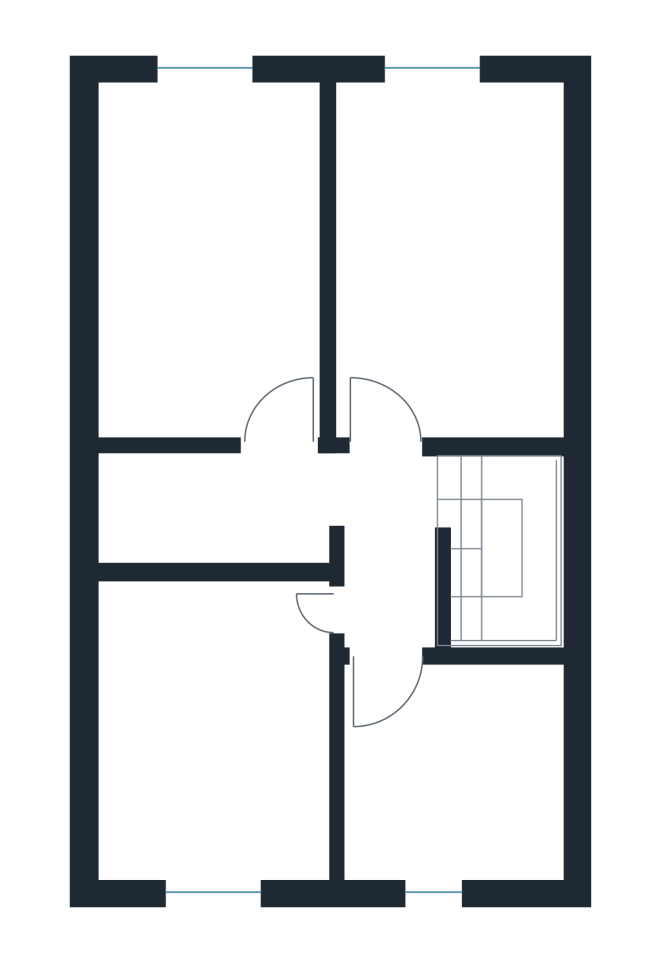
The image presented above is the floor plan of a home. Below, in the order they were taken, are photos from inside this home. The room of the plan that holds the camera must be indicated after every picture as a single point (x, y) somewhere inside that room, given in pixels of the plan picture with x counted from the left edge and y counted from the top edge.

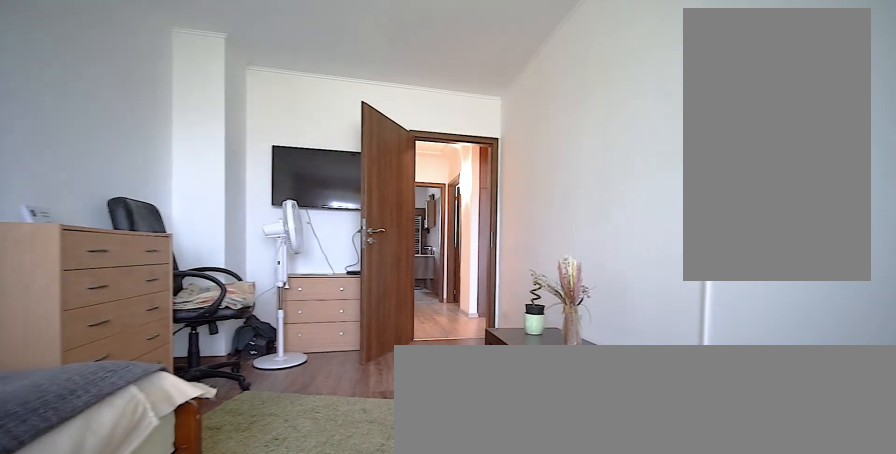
(456, 255)
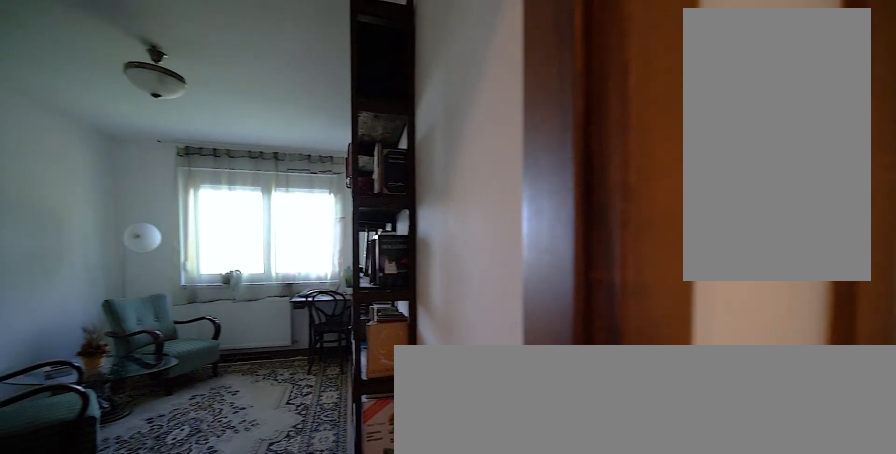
(205, 254)
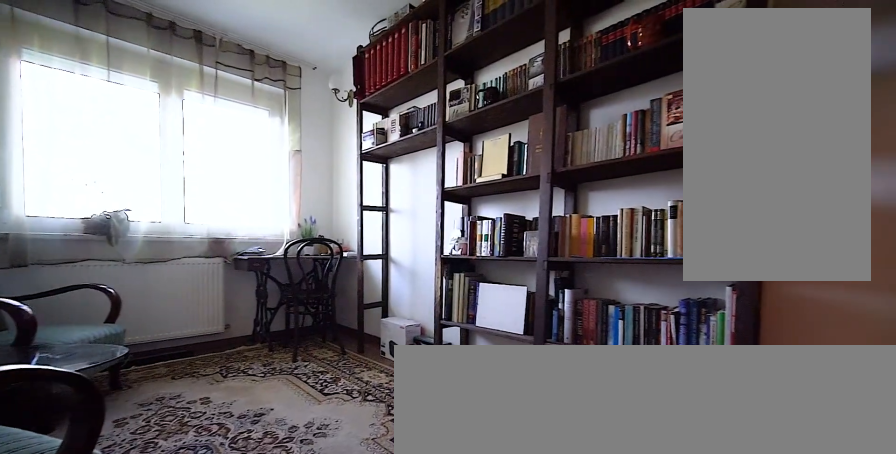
(206, 254)
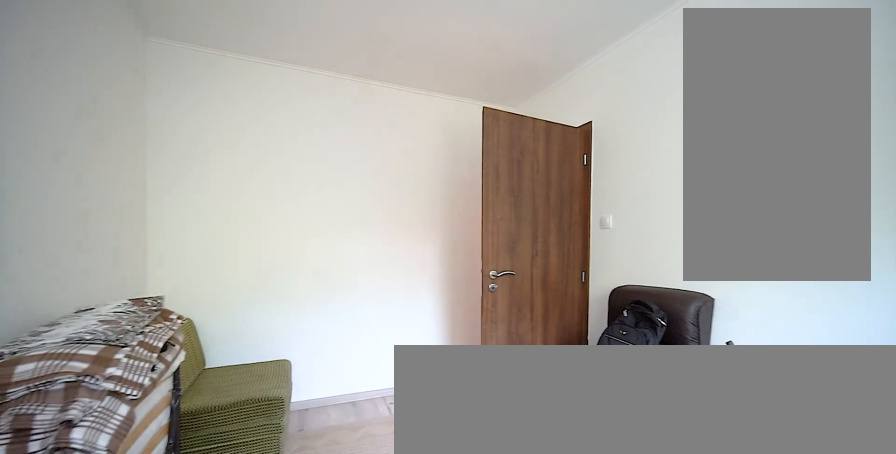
(206, 741)
